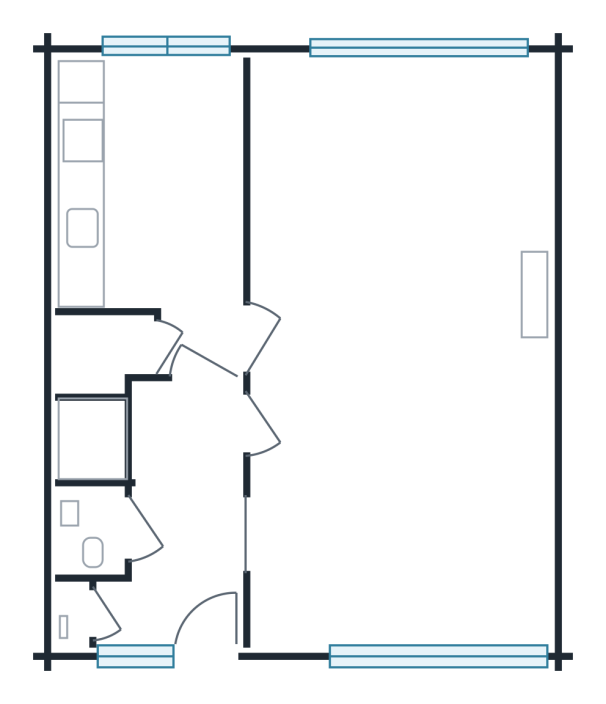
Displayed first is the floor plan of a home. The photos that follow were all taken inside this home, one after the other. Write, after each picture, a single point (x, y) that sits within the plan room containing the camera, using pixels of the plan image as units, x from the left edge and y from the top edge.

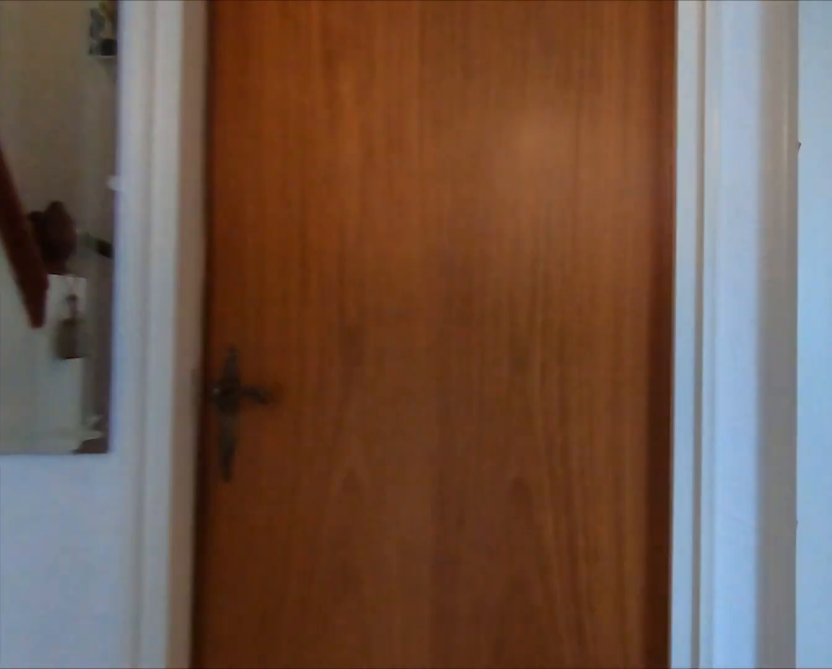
(182, 520)
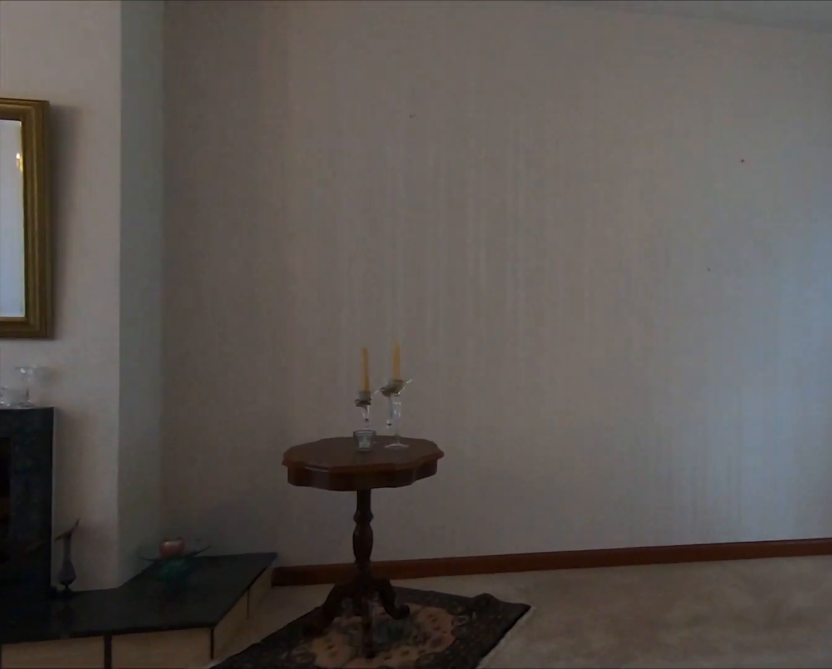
(273, 357)
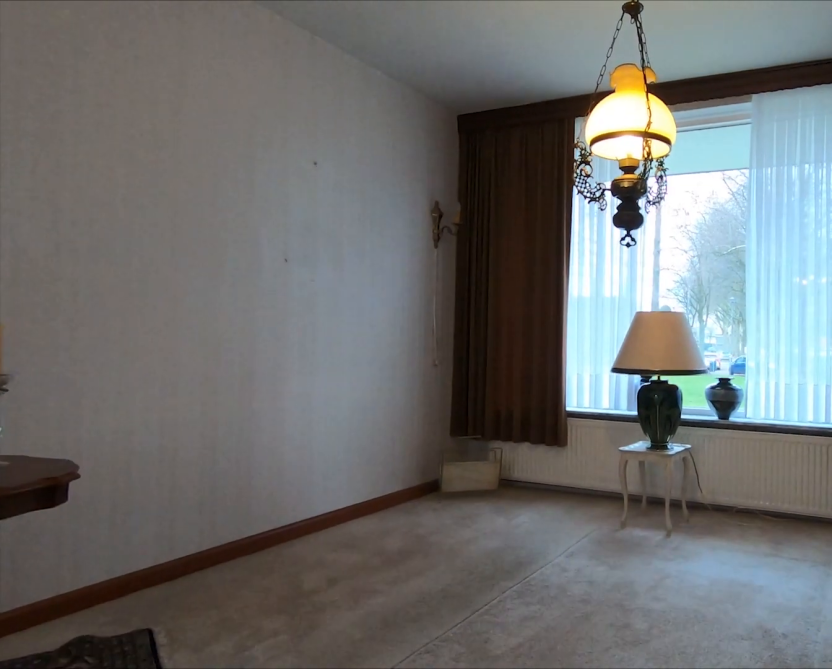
(270, 297)
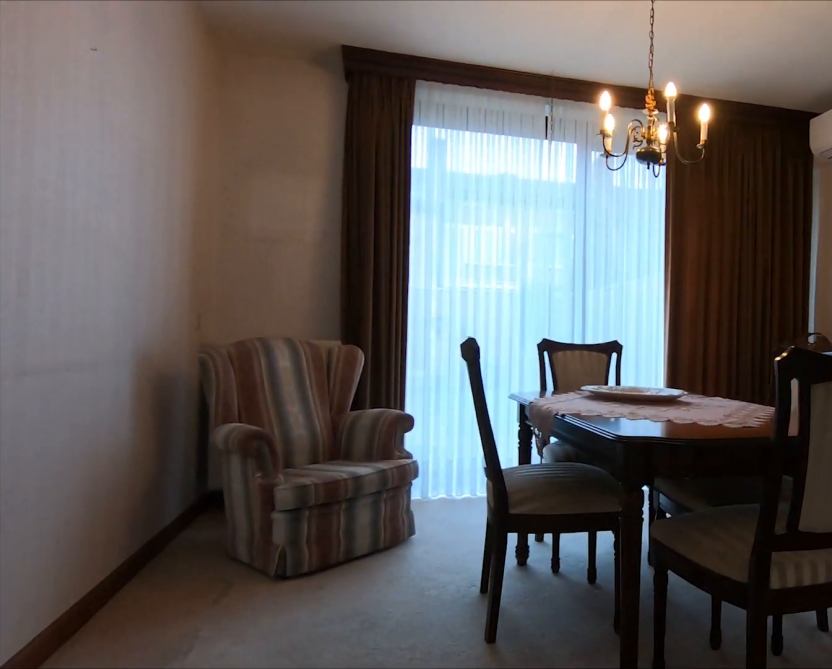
(281, 571)
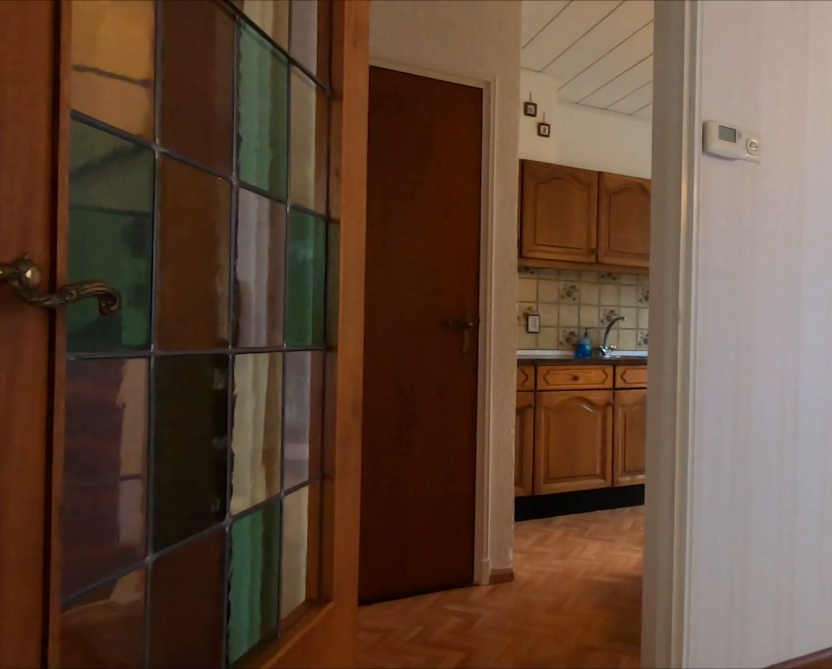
(527, 440)
